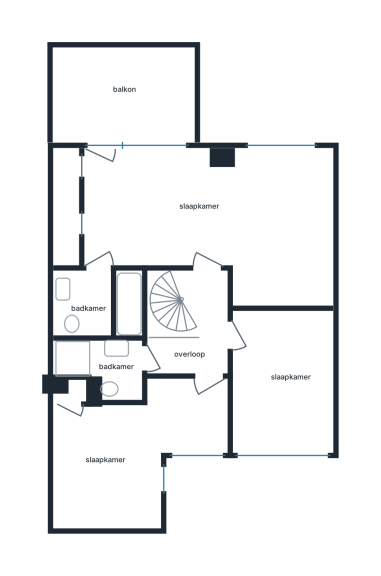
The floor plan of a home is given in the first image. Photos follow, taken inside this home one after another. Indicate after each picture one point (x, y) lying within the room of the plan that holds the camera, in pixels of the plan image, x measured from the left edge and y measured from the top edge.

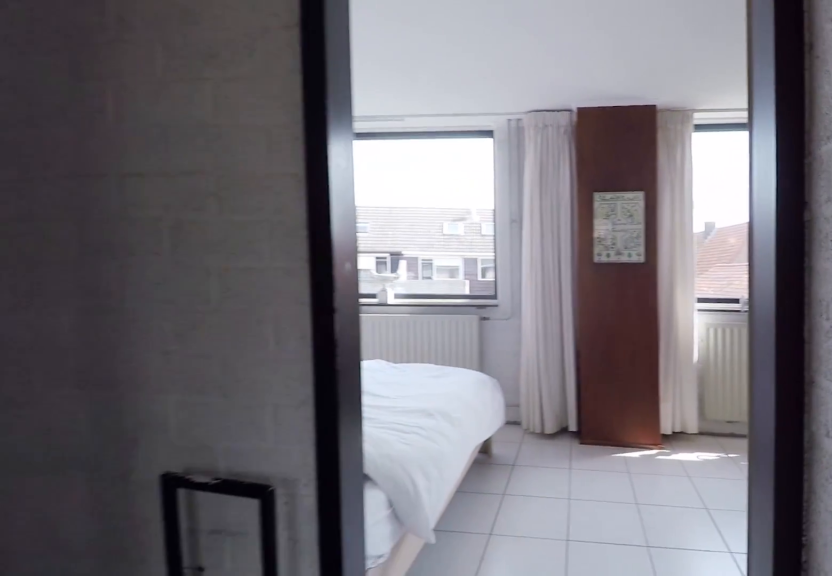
(194, 328)
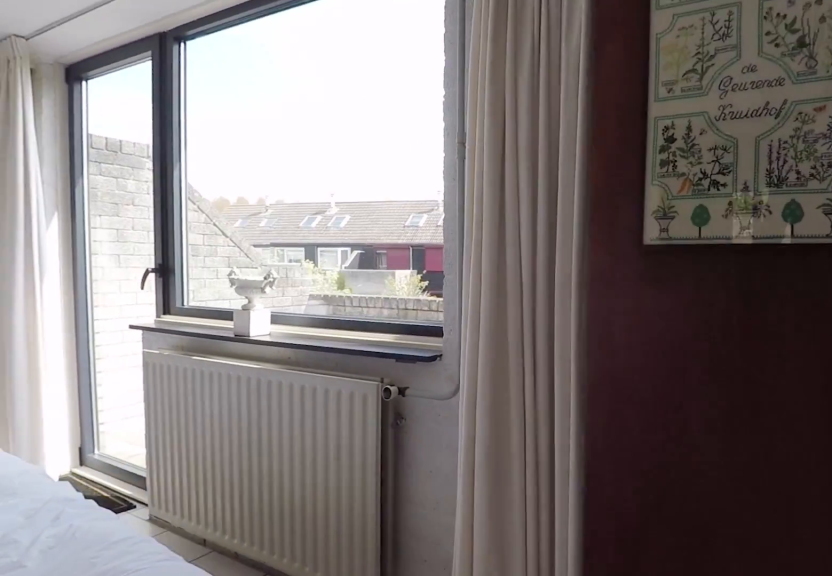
(216, 222)
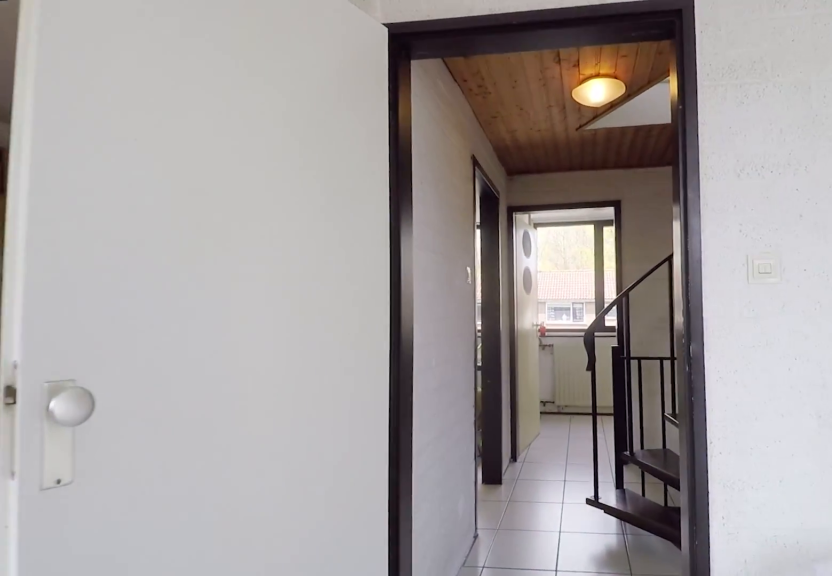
(216, 222)
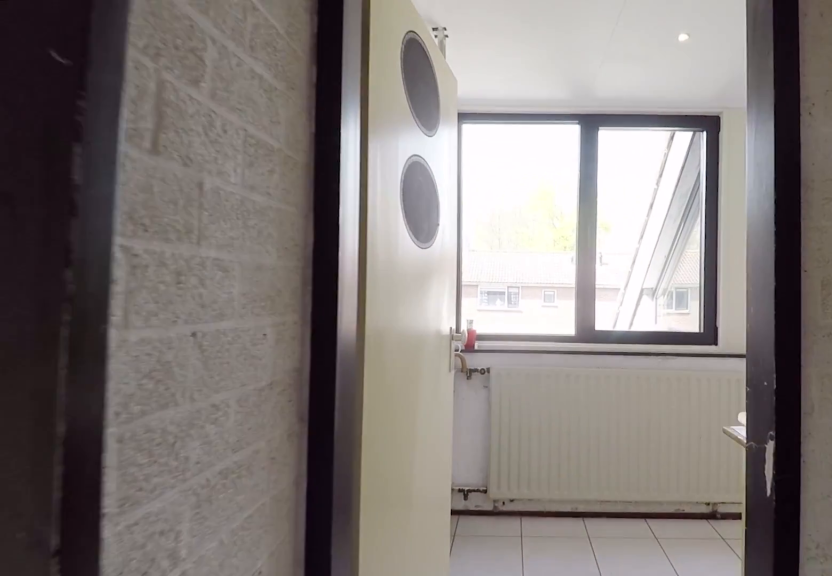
(194, 329)
